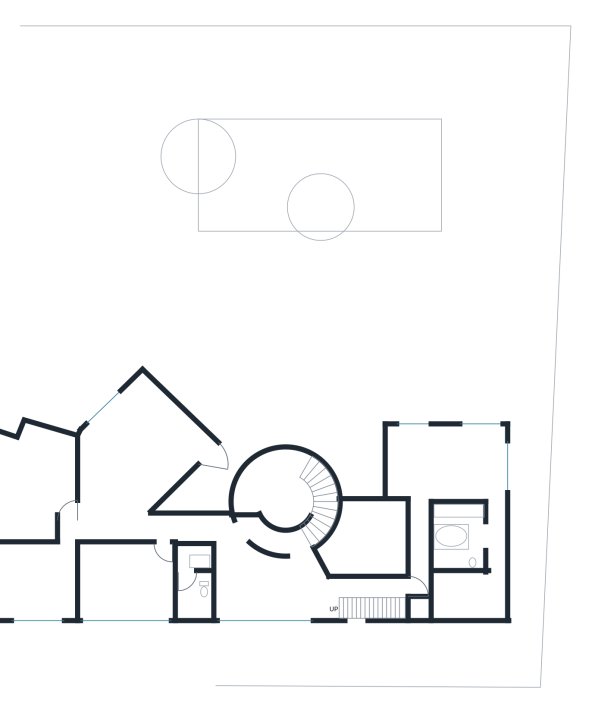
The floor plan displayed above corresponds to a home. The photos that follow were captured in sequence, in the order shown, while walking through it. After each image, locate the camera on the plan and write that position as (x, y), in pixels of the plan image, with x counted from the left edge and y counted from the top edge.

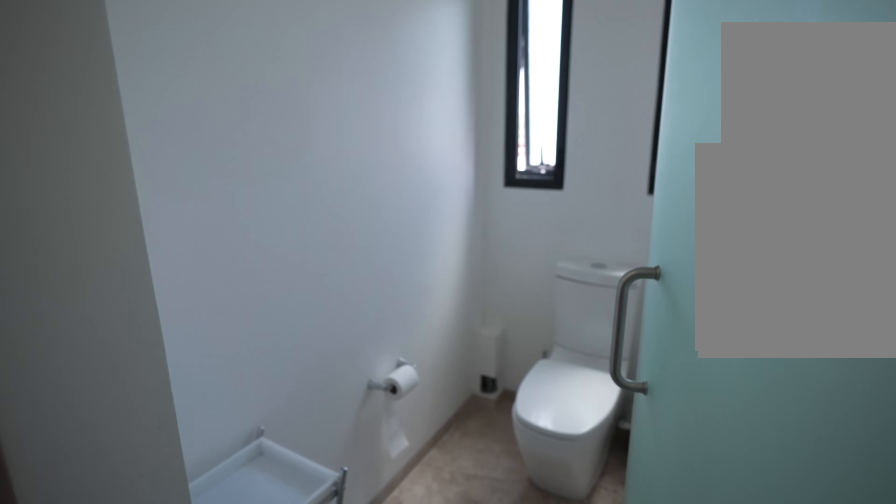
(473, 544)
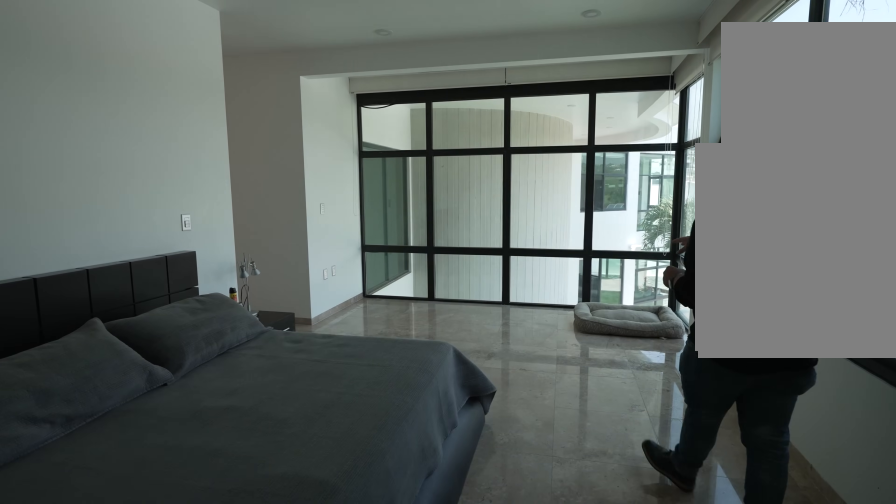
(471, 439)
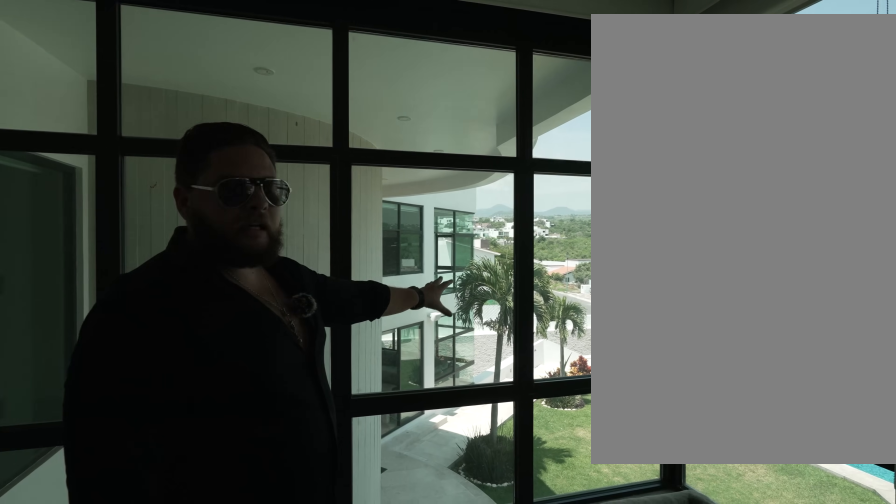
(436, 440)
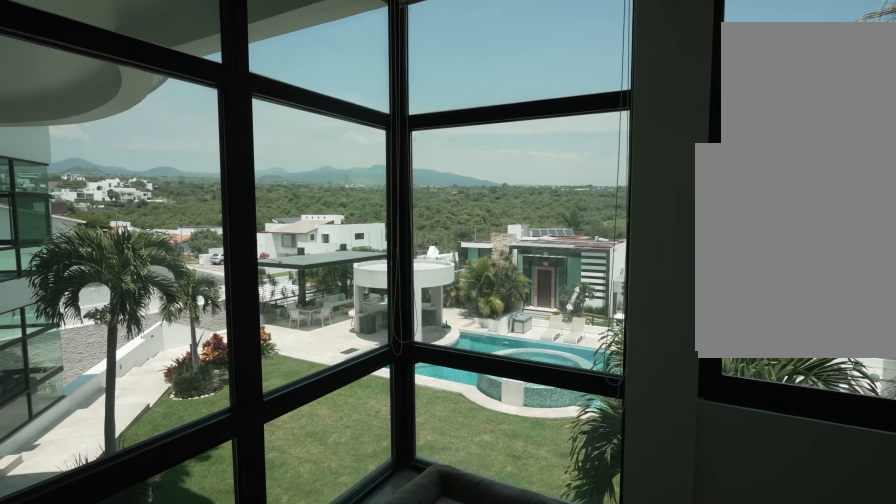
(436, 440)
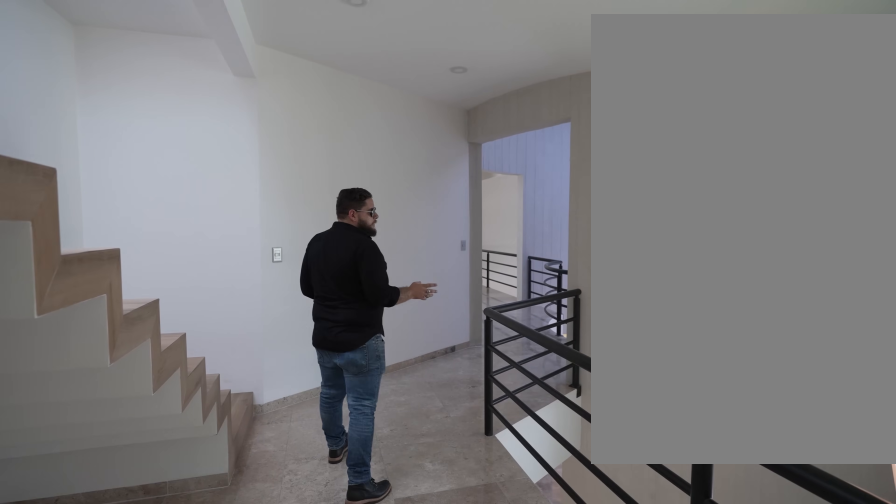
(385, 584)
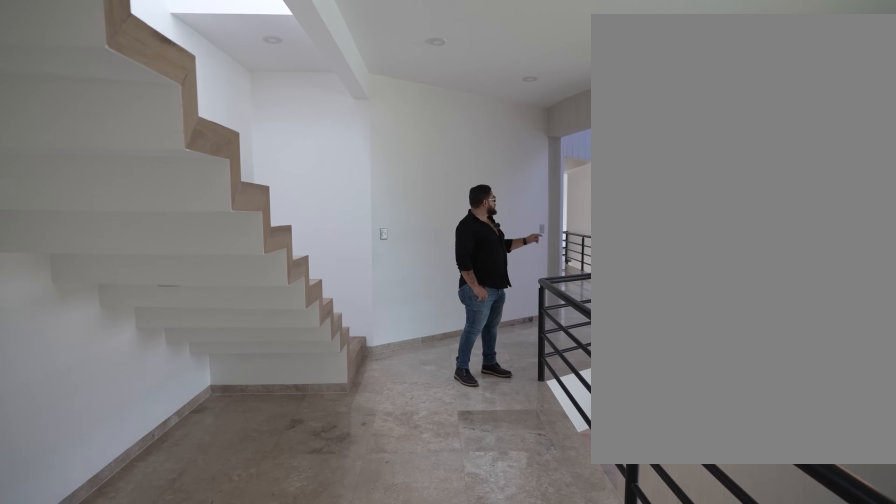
(385, 584)
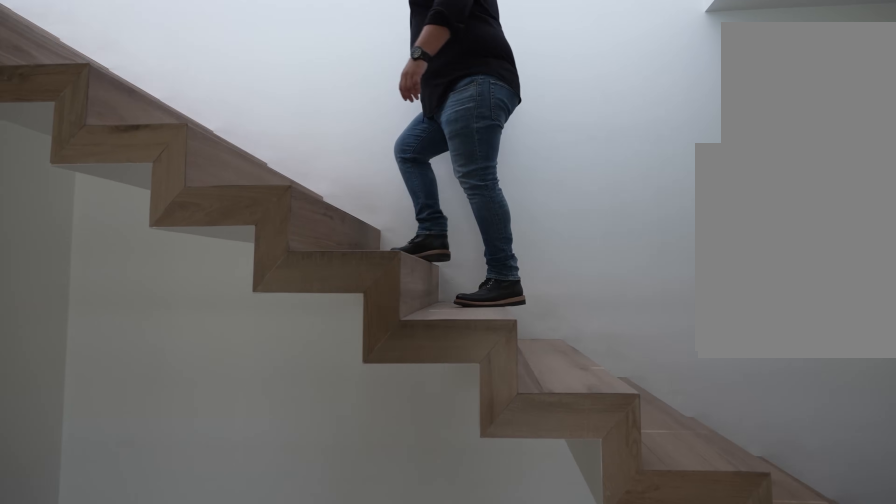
(366, 585)
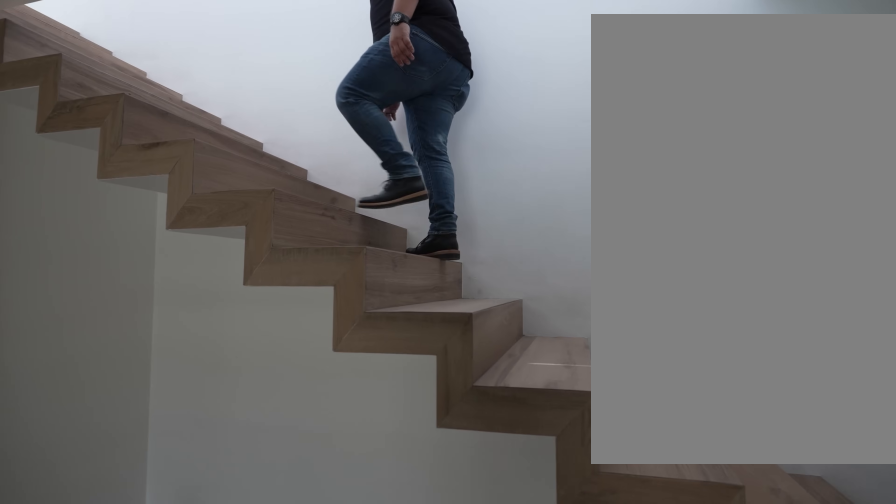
(360, 585)
